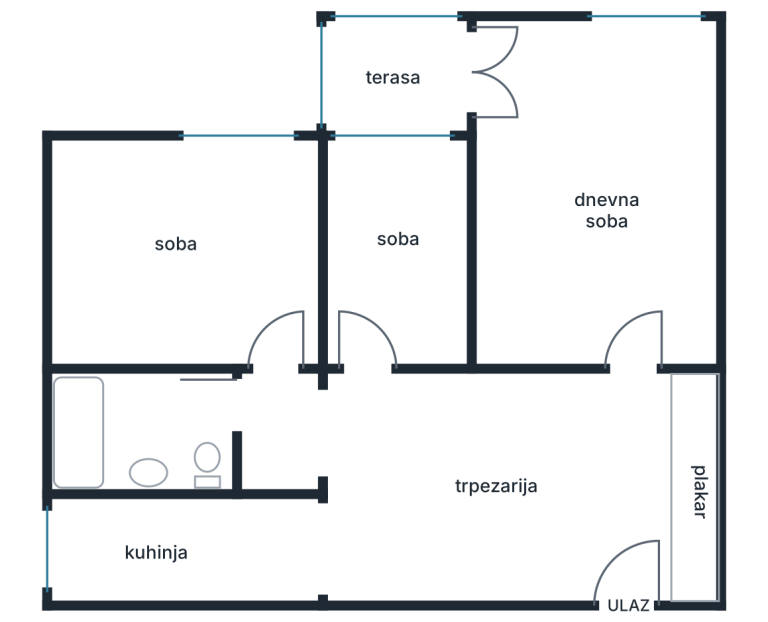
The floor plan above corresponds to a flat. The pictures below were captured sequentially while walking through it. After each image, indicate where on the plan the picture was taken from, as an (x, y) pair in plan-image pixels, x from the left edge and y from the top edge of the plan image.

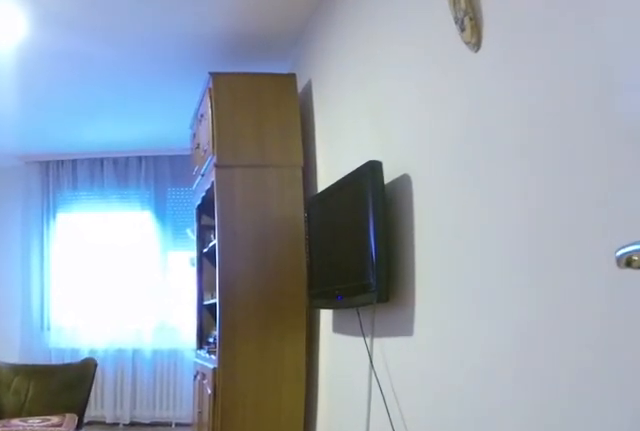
(623, 366)
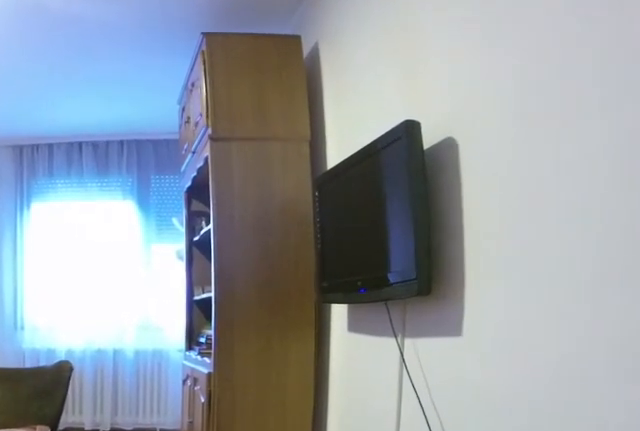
(624, 331)
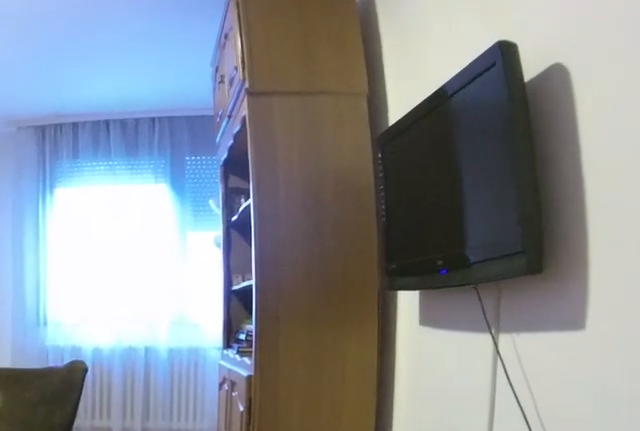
(624, 305)
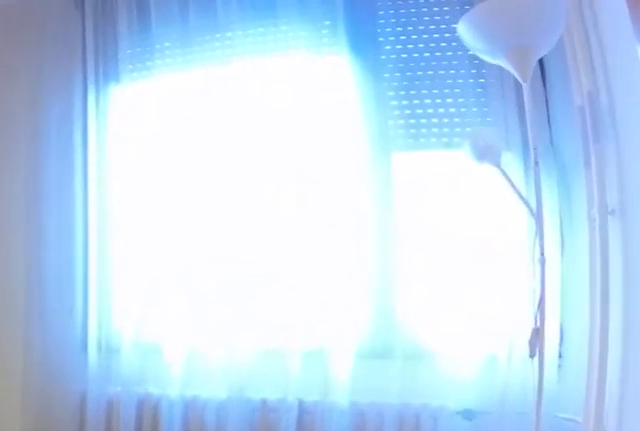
(626, 172)
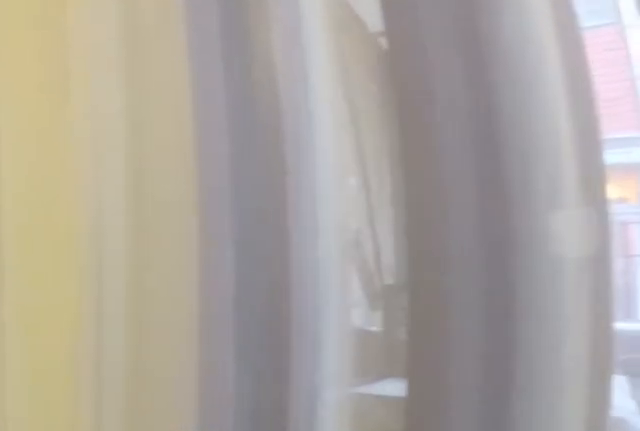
(536, 56)
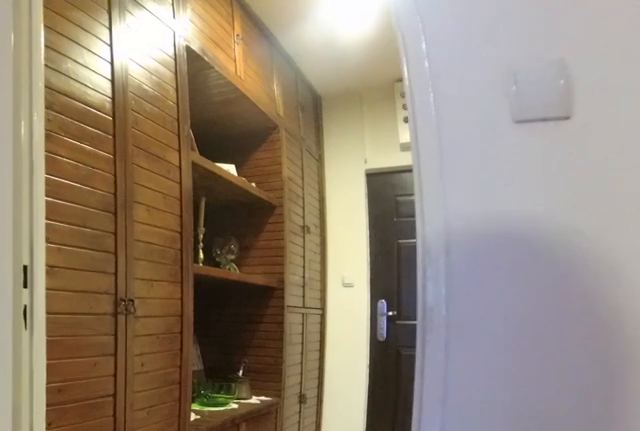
(603, 262)
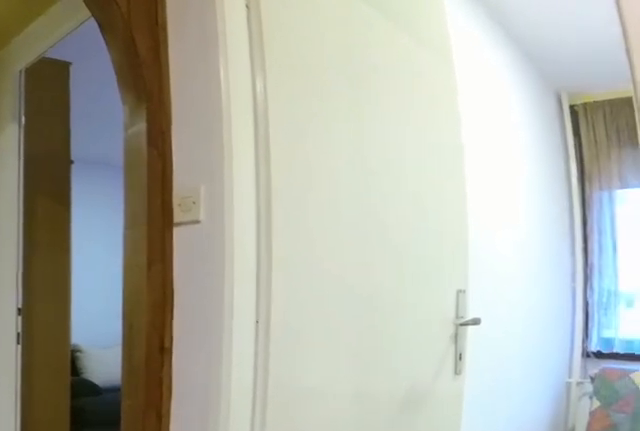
(443, 408)
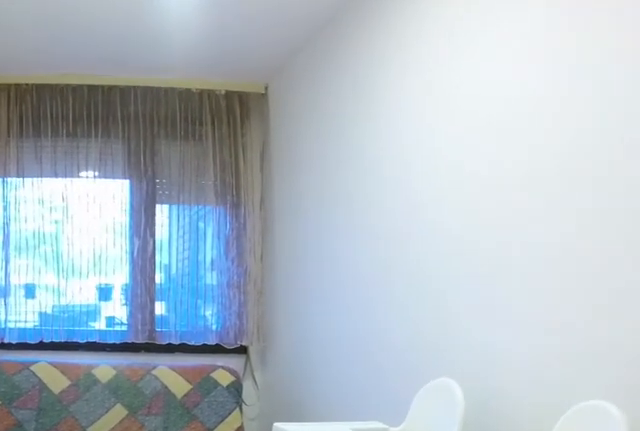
(365, 380)
